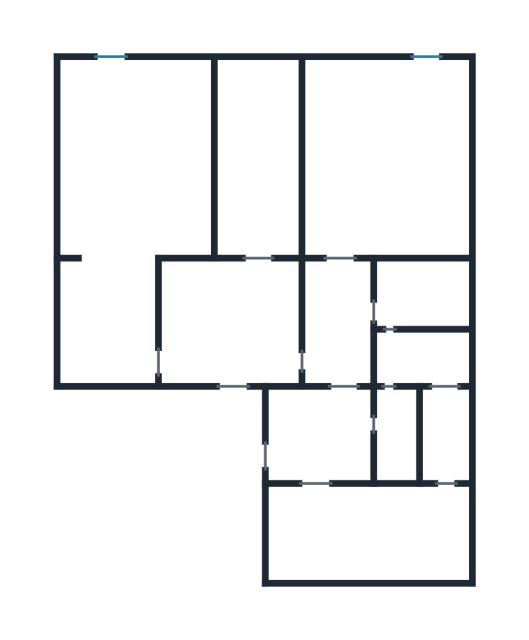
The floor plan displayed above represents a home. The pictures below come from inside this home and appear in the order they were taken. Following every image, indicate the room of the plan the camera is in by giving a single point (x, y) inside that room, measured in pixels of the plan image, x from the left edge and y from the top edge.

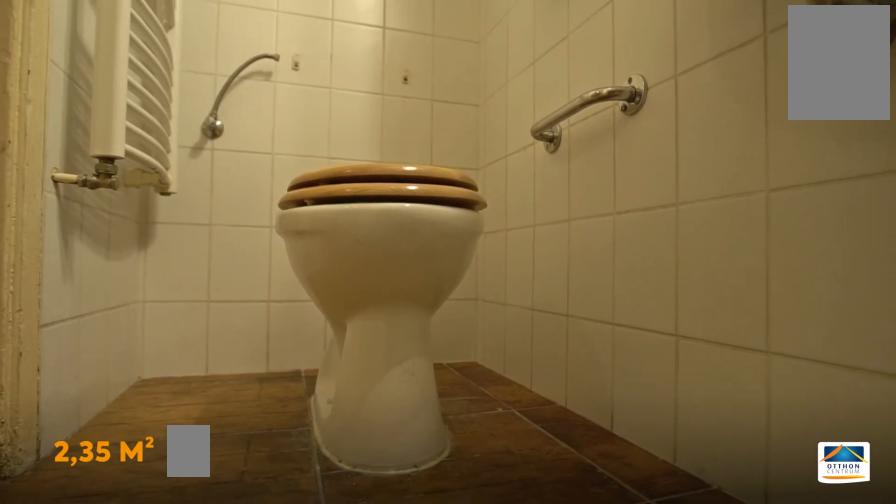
(400, 434)
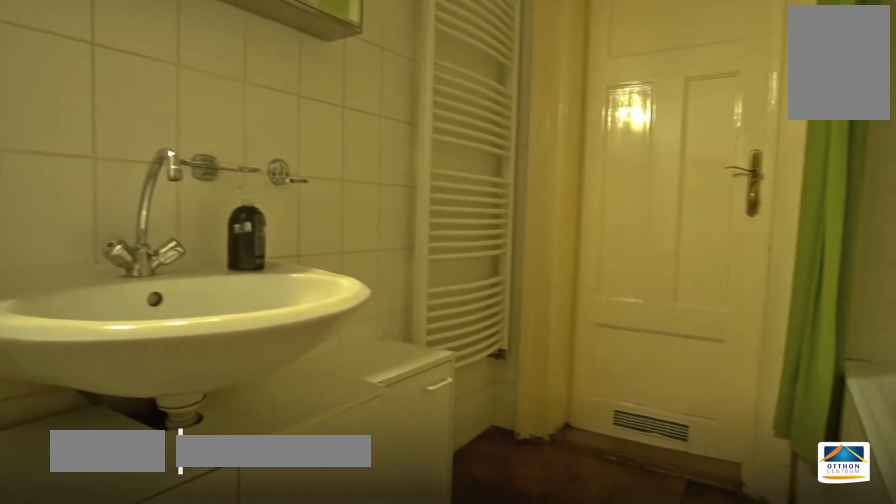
(419, 292)
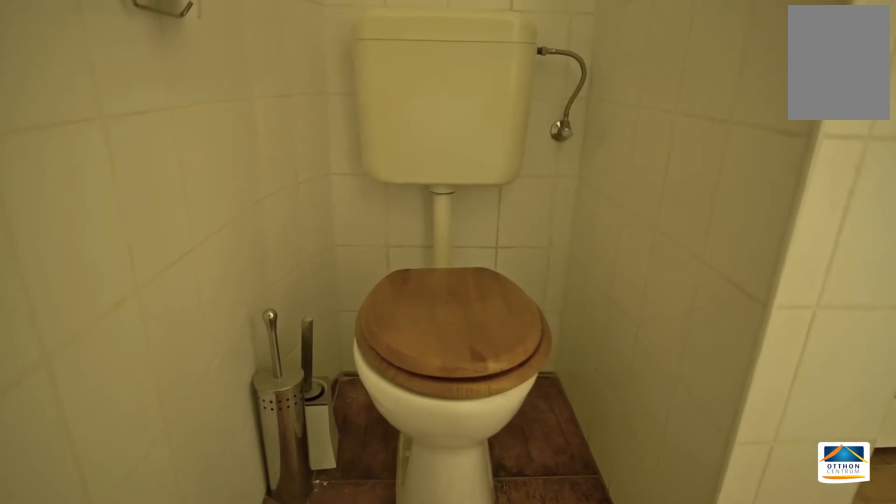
(420, 292)
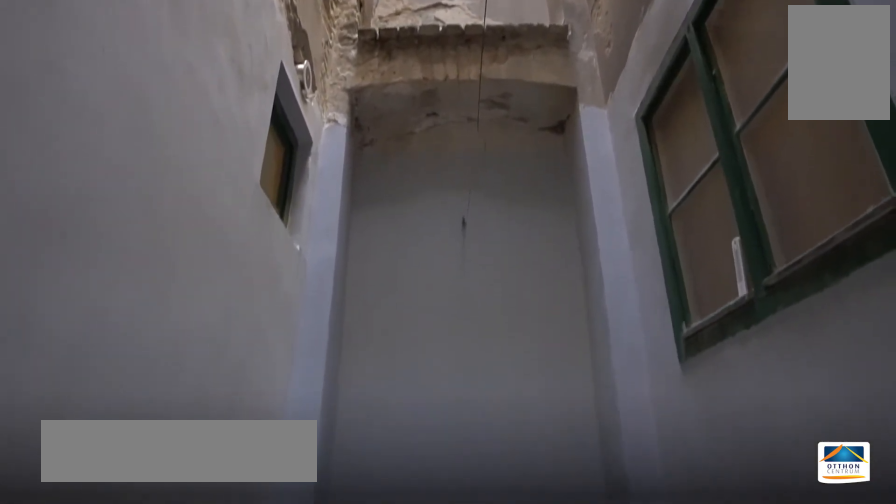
(422, 355)
